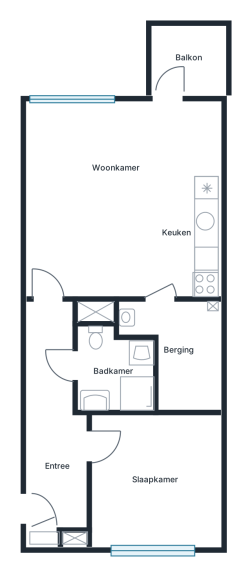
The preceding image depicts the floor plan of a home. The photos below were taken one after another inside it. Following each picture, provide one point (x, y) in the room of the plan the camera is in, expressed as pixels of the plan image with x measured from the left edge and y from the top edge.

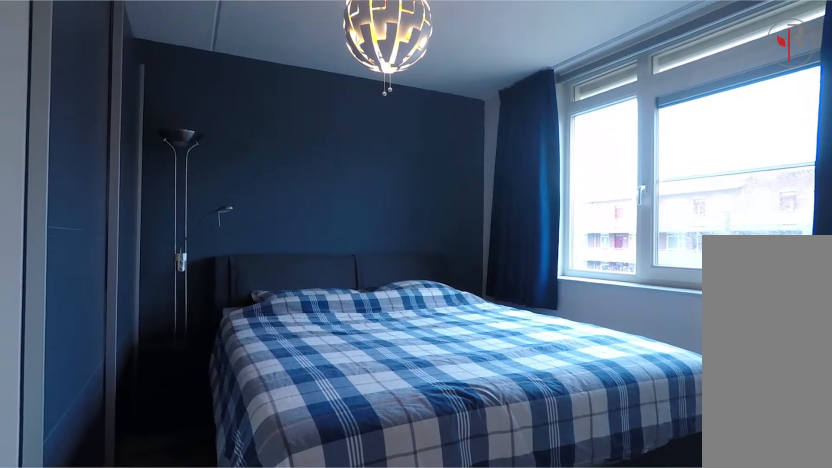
(155, 479)
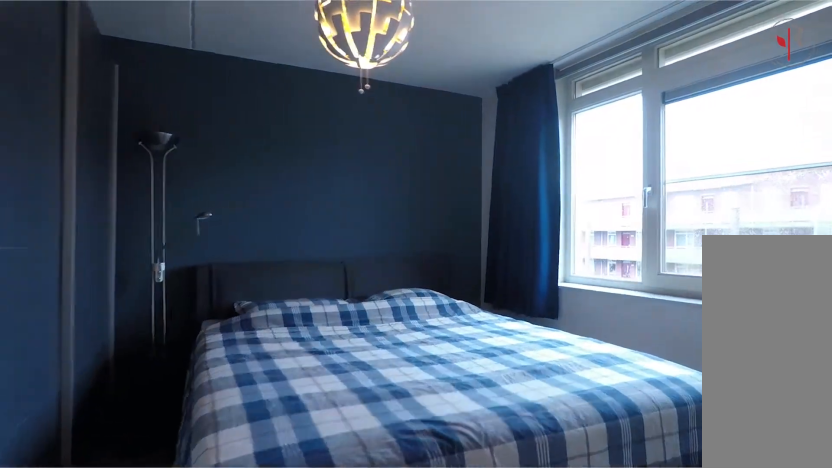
(155, 479)
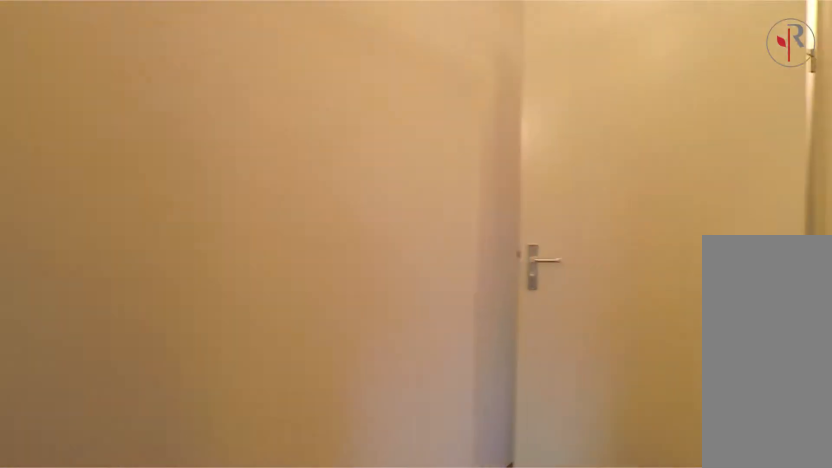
(56, 422)
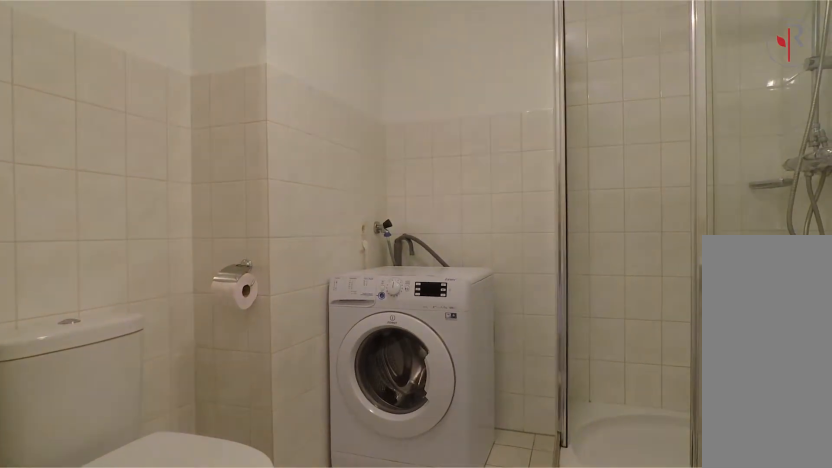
(104, 363)
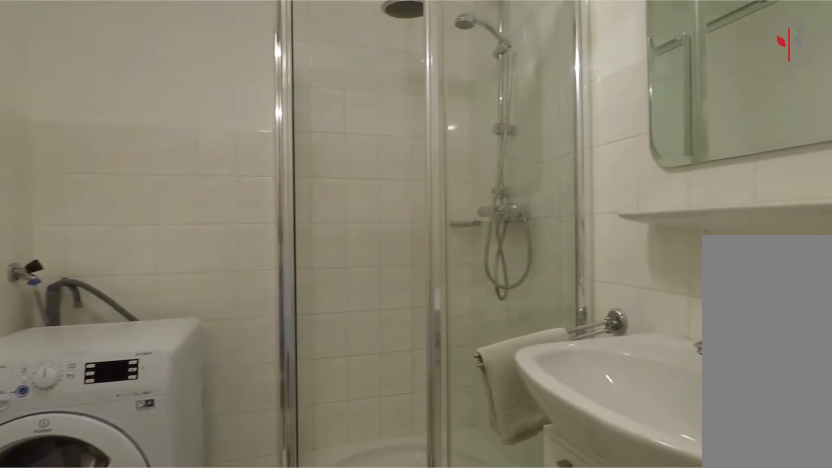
(104, 363)
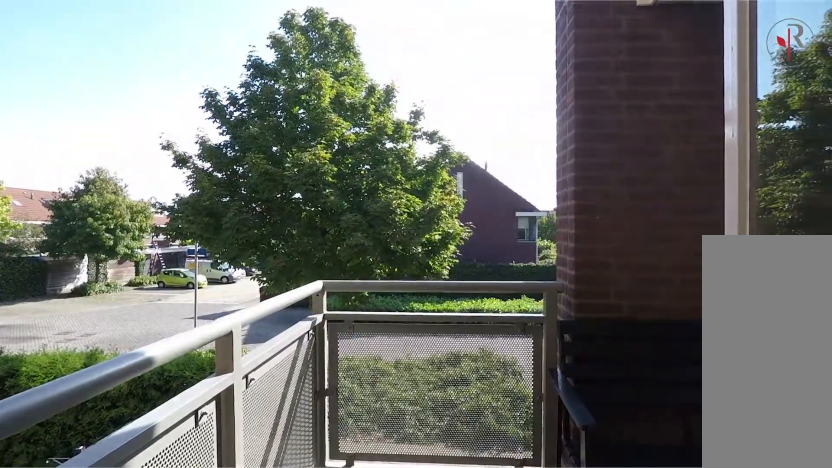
(188, 60)
